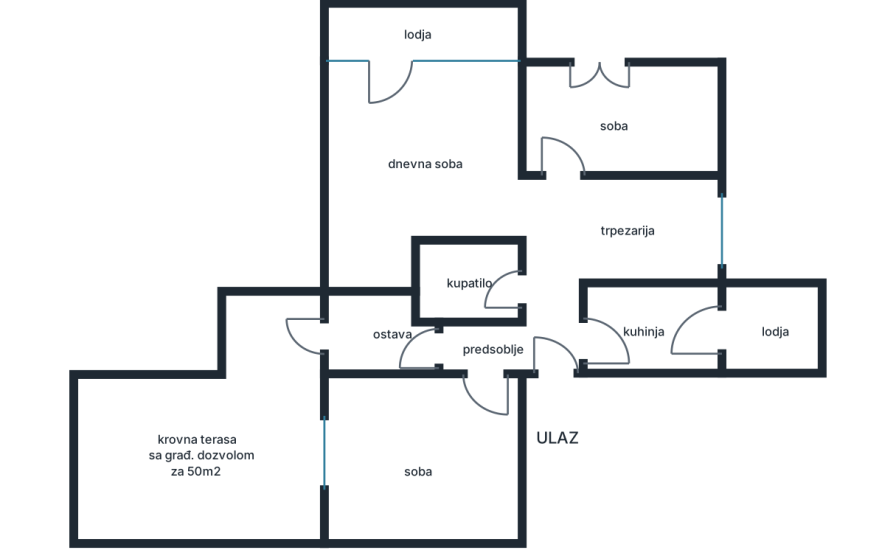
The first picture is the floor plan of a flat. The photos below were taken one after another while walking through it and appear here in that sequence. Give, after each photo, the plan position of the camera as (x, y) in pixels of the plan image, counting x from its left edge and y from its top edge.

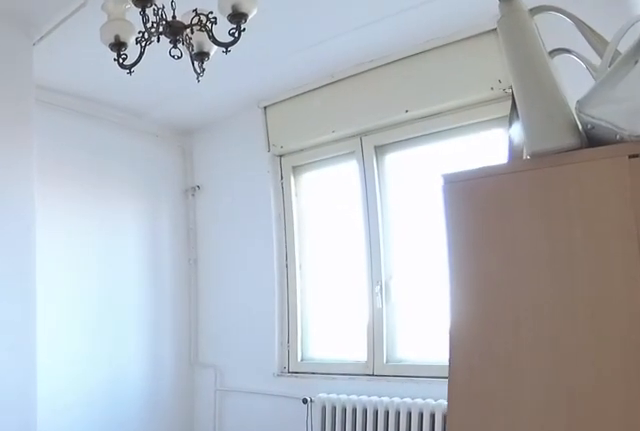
(498, 376)
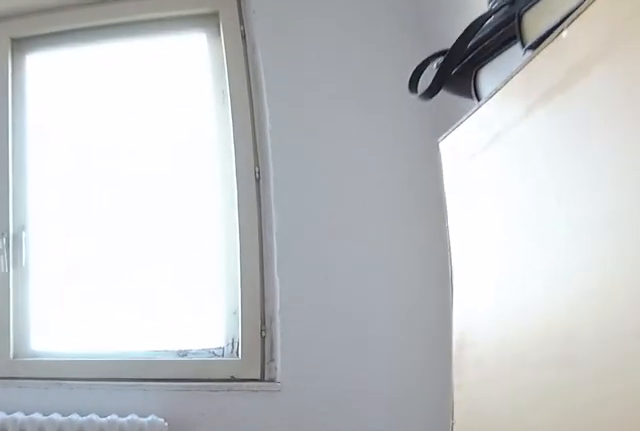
(438, 401)
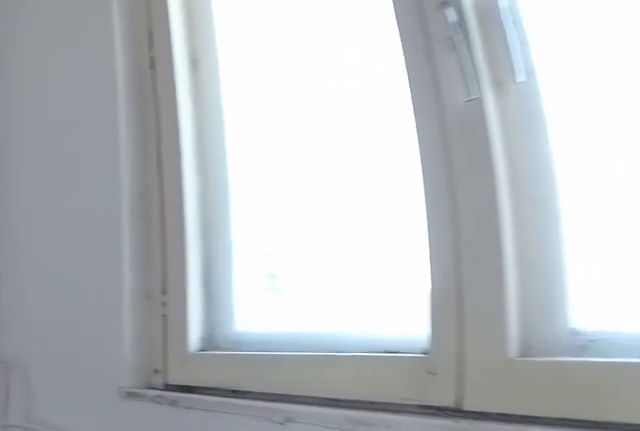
(374, 414)
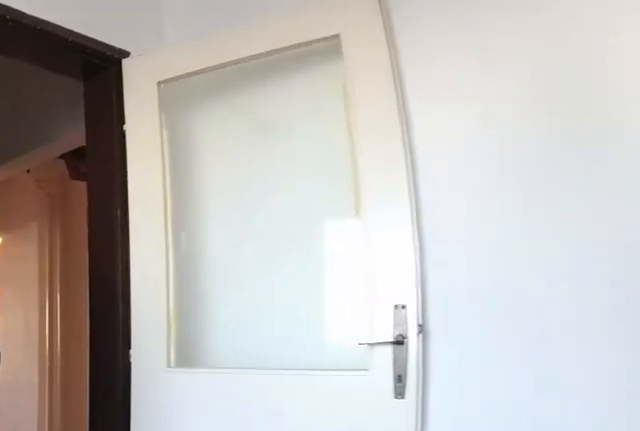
(452, 443)
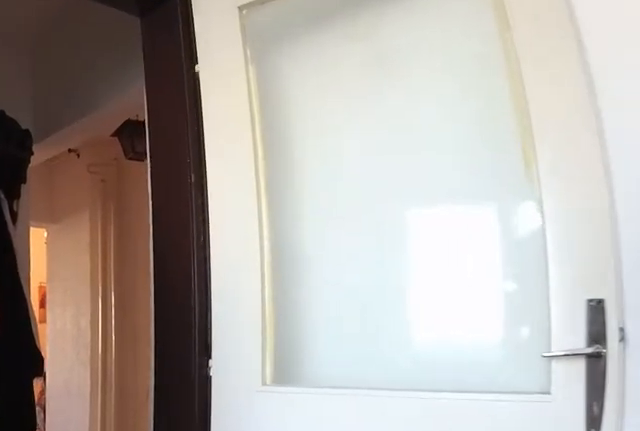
(463, 439)
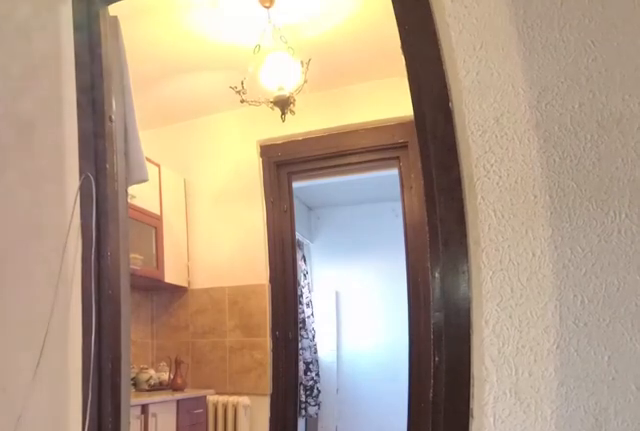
(512, 348)
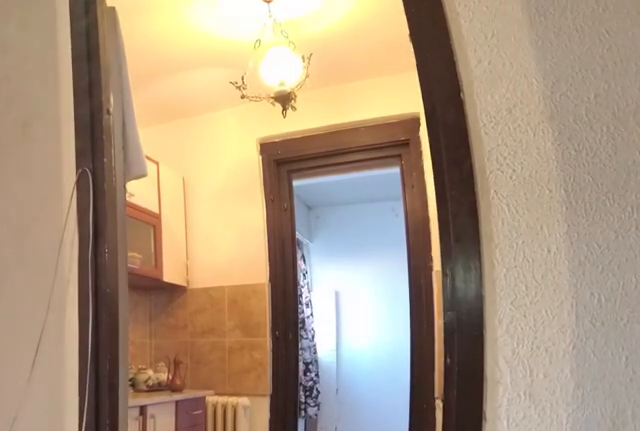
(518, 348)
